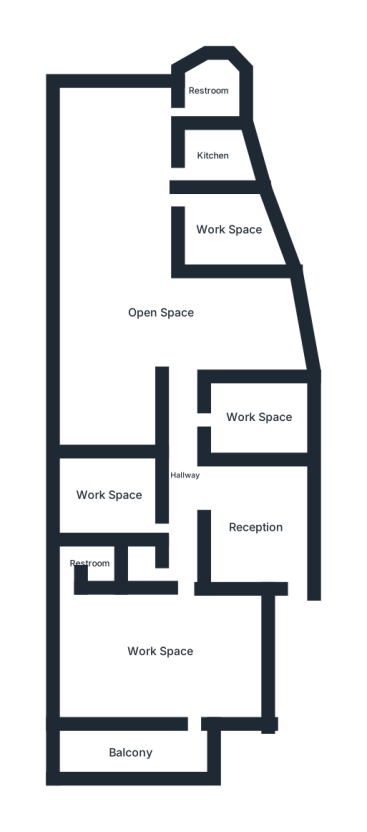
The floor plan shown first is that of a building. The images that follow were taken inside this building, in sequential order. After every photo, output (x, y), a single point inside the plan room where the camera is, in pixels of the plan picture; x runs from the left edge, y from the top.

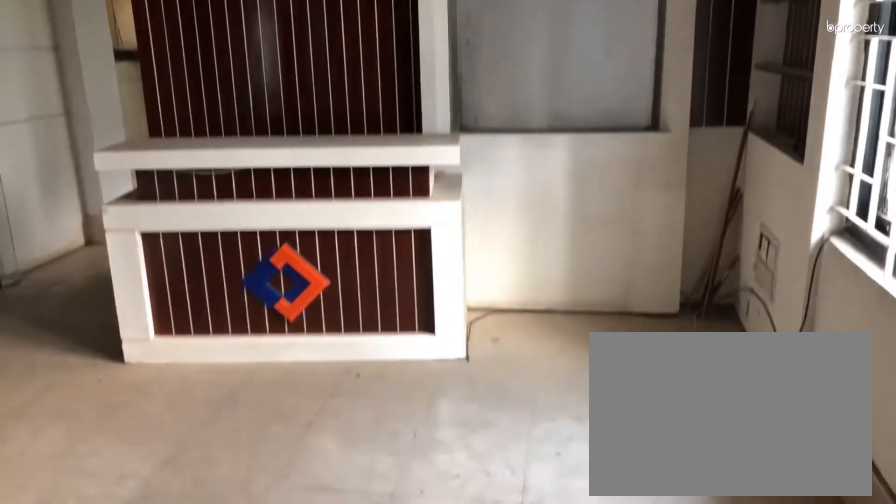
(256, 526)
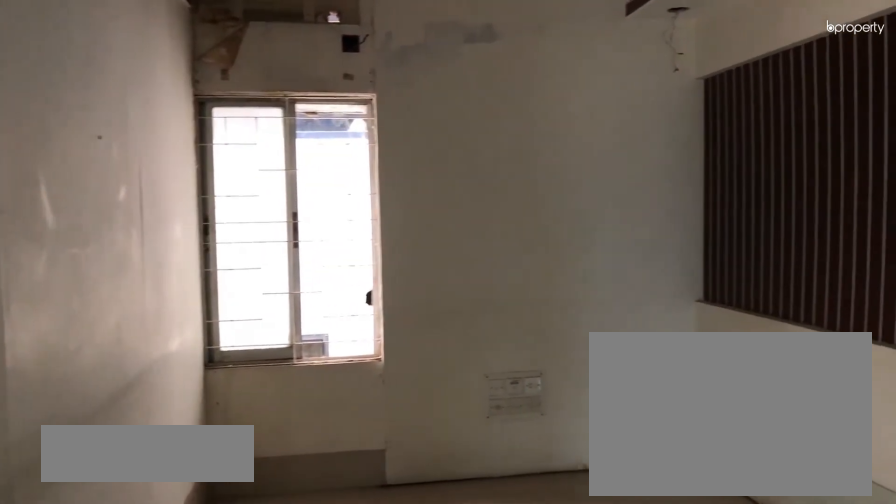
(110, 498)
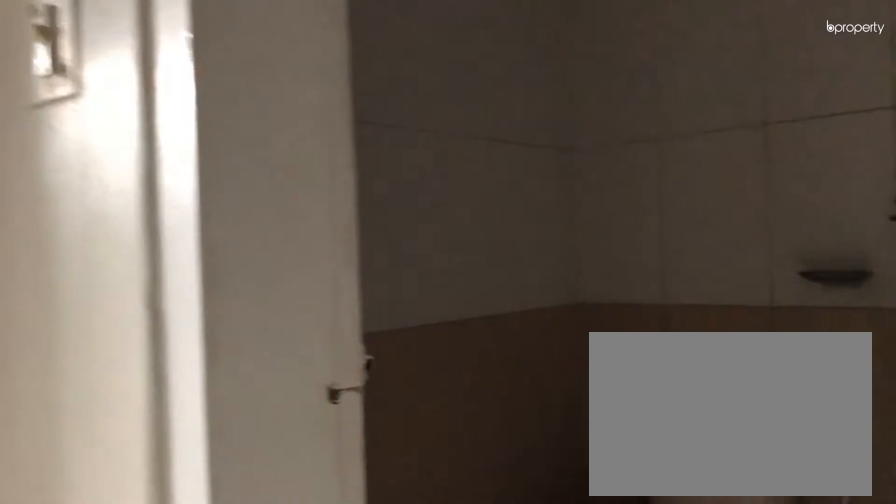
(143, 567)
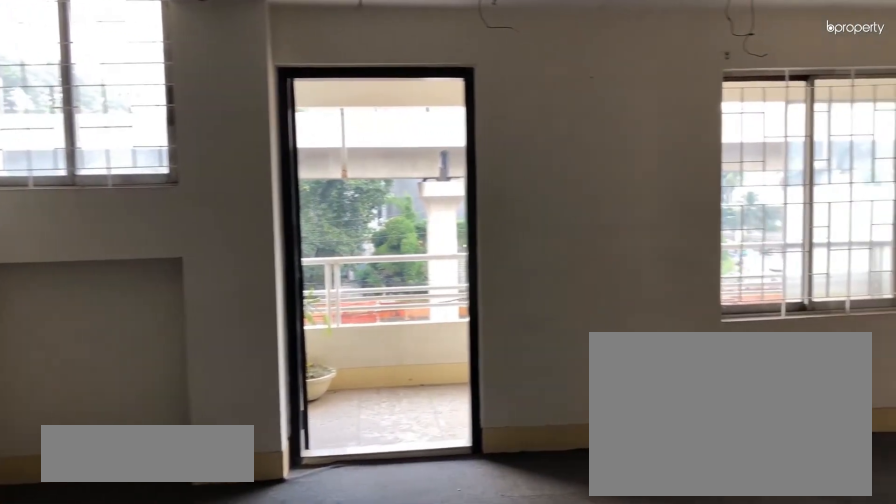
(160, 653)
